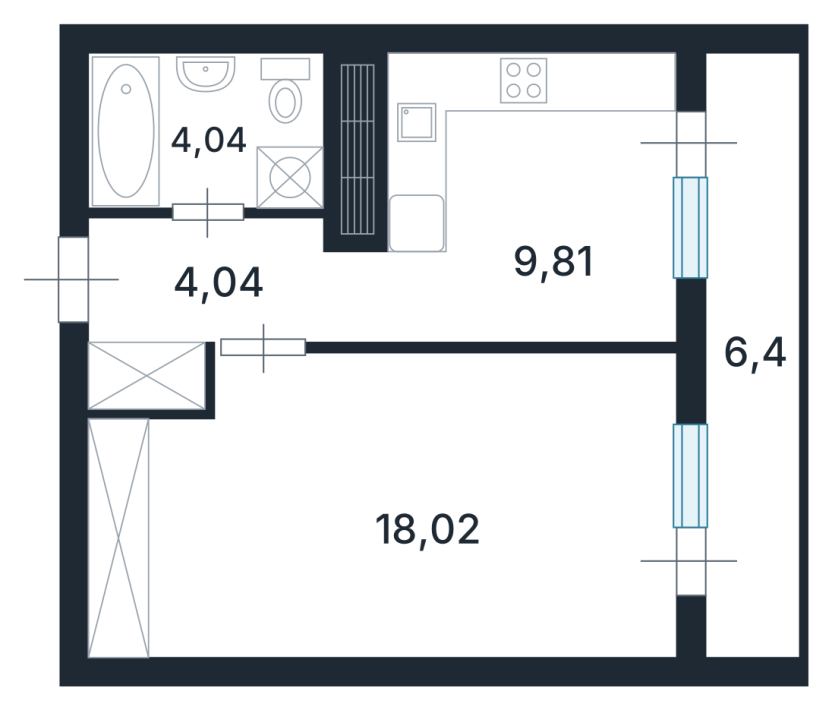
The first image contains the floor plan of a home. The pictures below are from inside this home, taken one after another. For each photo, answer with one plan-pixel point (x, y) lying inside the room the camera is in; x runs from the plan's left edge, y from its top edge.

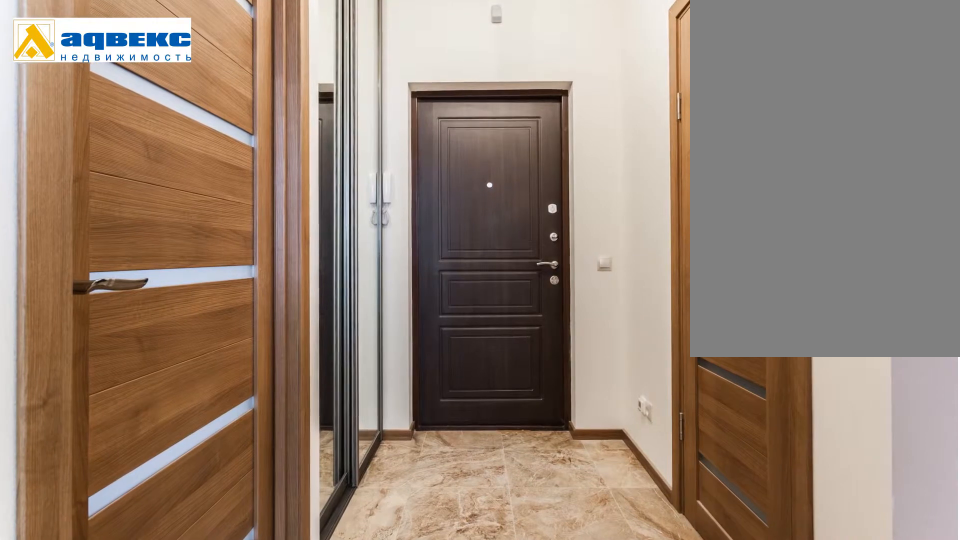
(216, 278)
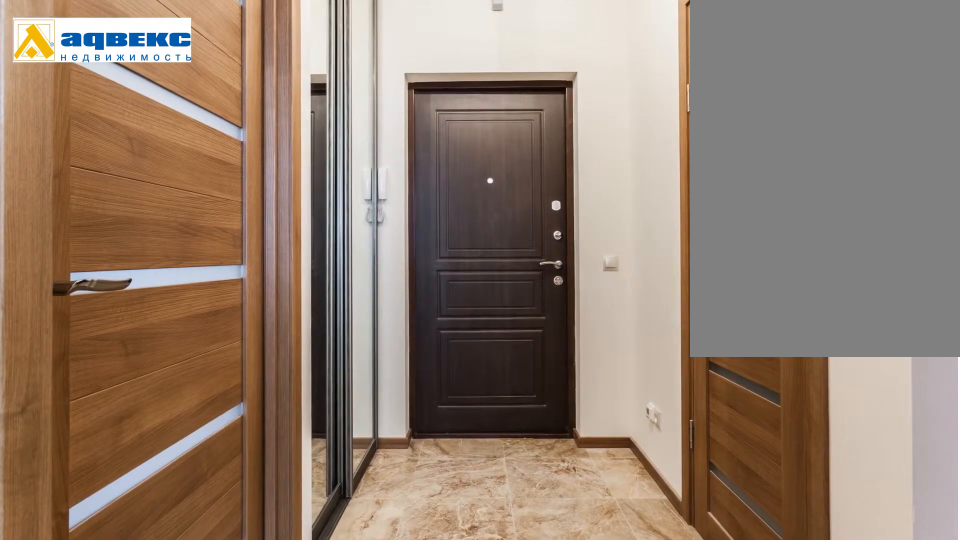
(216, 278)
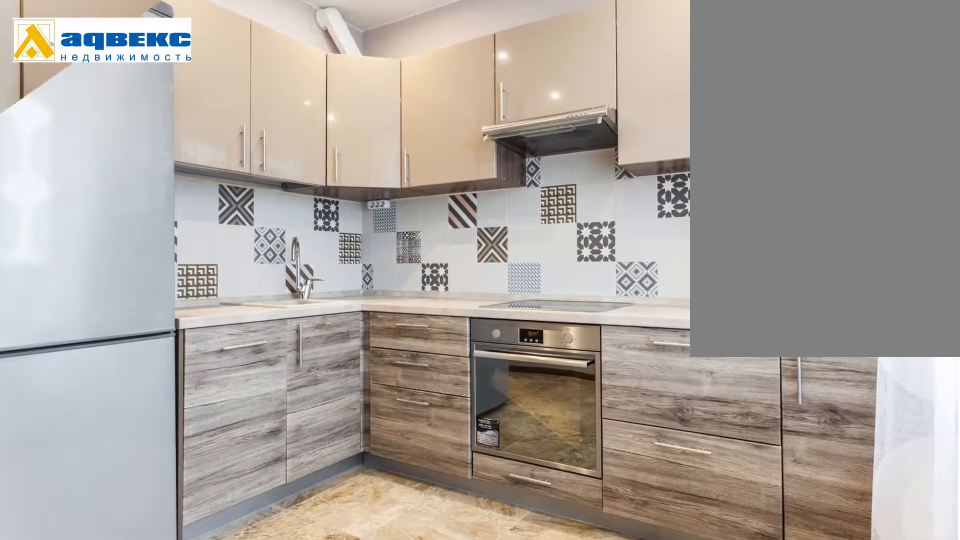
(560, 253)
